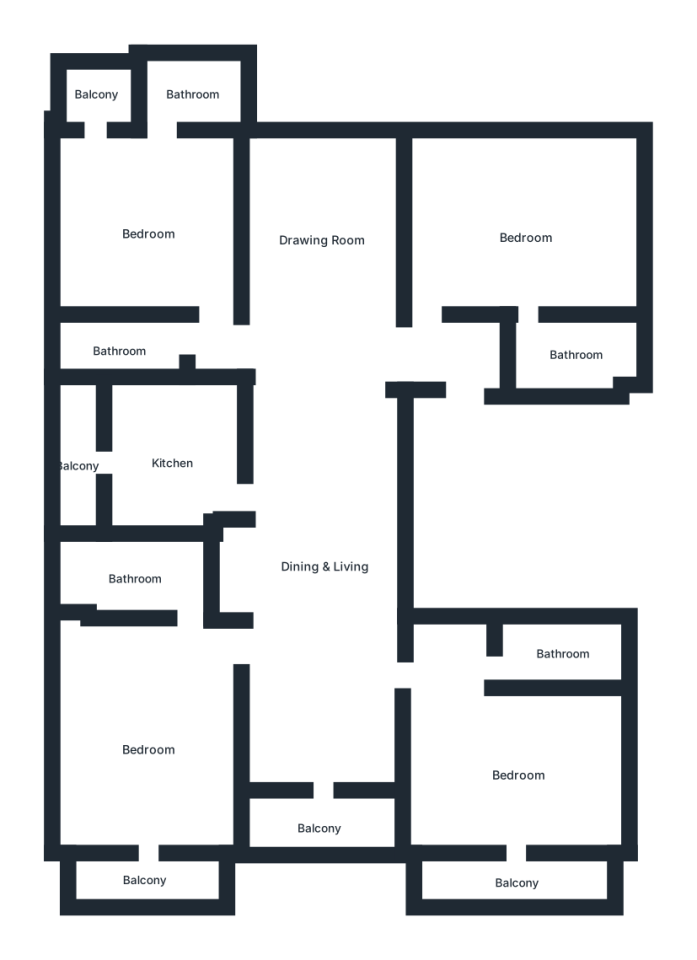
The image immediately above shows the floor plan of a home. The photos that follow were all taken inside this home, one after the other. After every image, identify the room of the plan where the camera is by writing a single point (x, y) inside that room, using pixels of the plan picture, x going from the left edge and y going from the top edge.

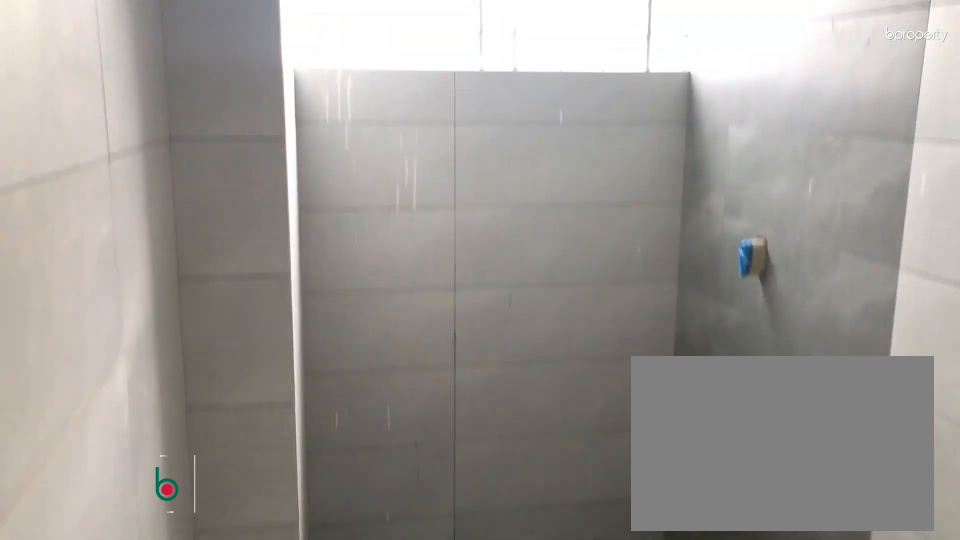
(137, 579)
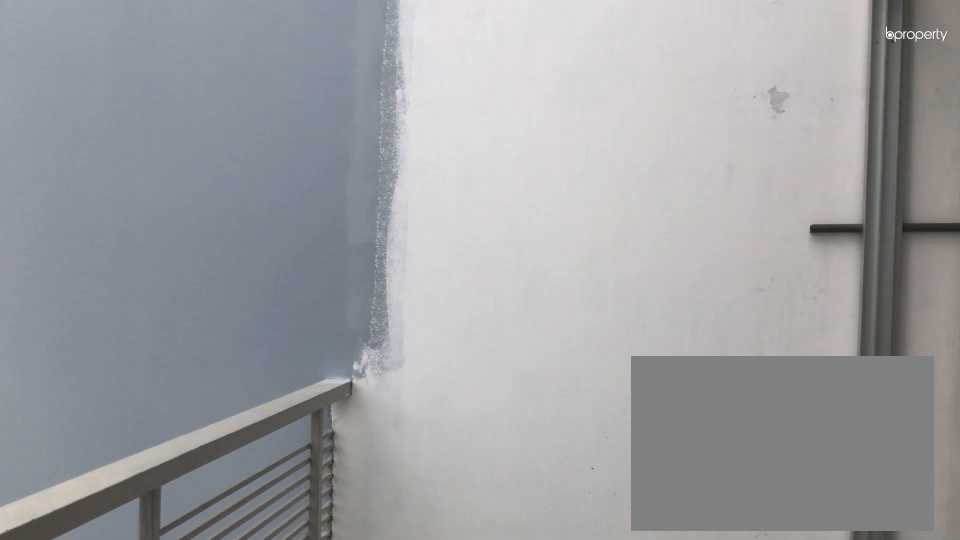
(322, 828)
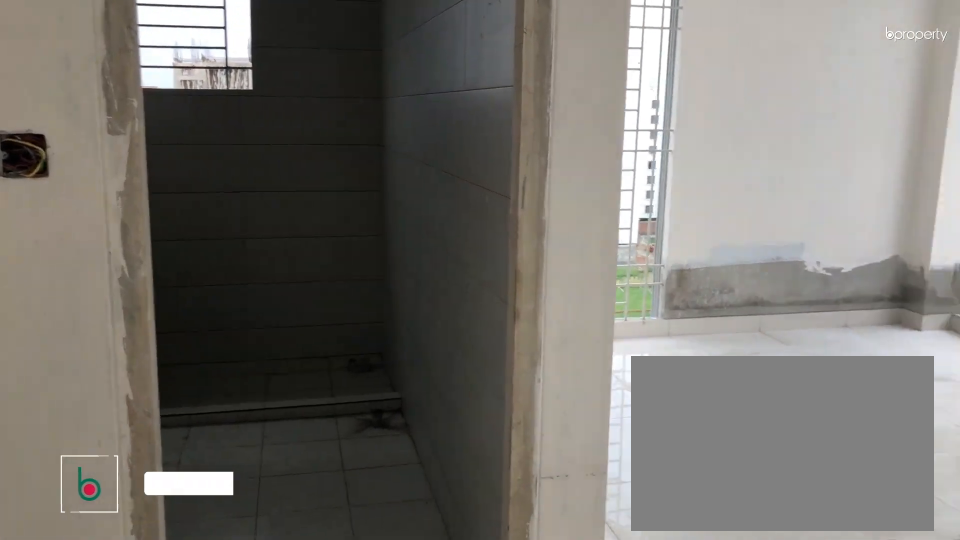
(520, 775)
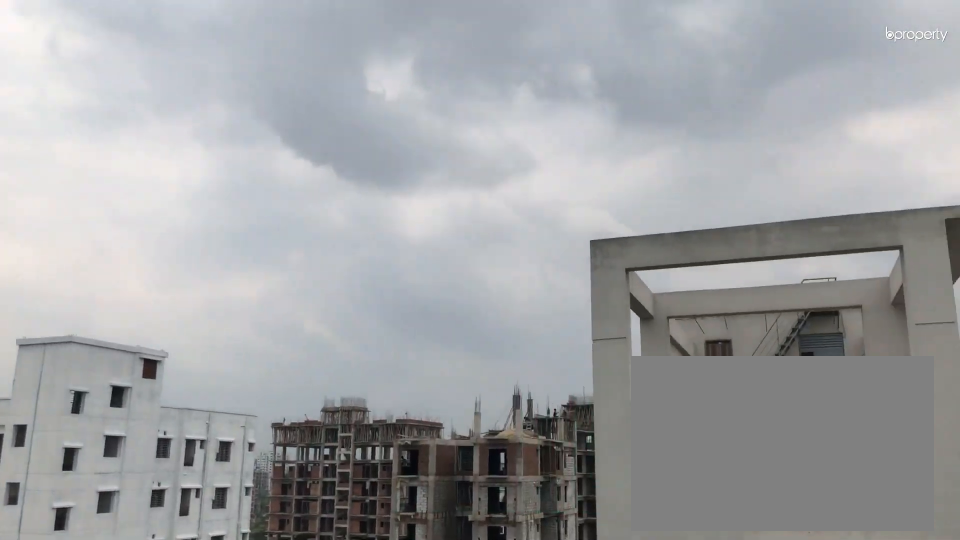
(518, 881)
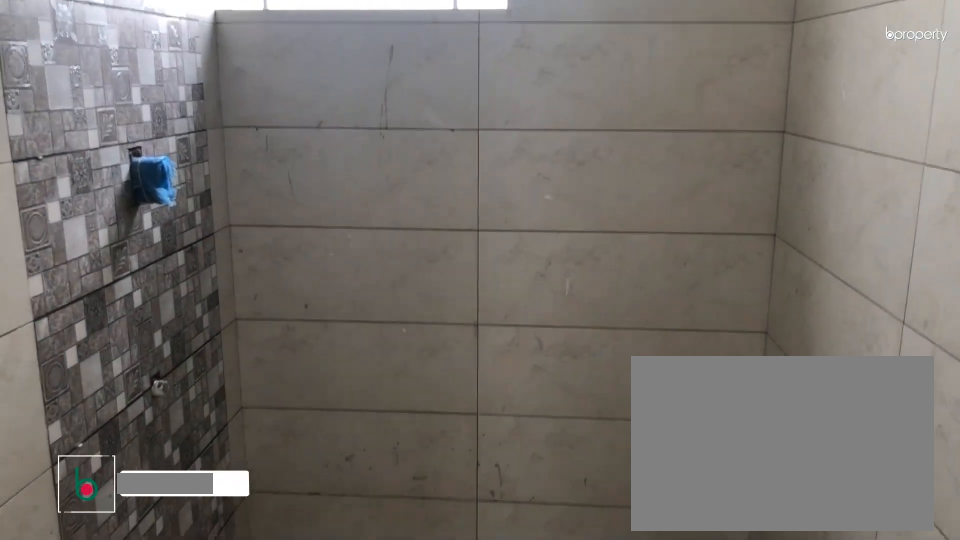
(562, 653)
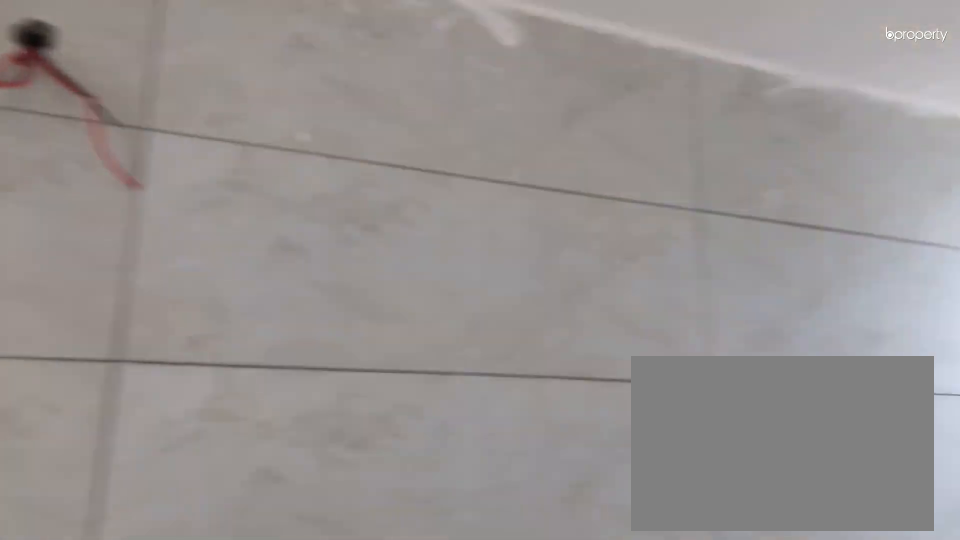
(562, 653)
